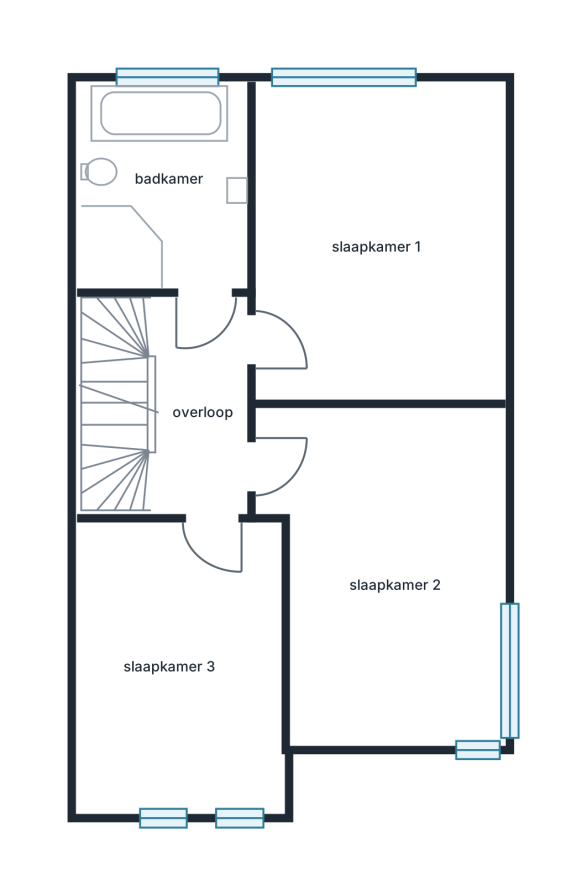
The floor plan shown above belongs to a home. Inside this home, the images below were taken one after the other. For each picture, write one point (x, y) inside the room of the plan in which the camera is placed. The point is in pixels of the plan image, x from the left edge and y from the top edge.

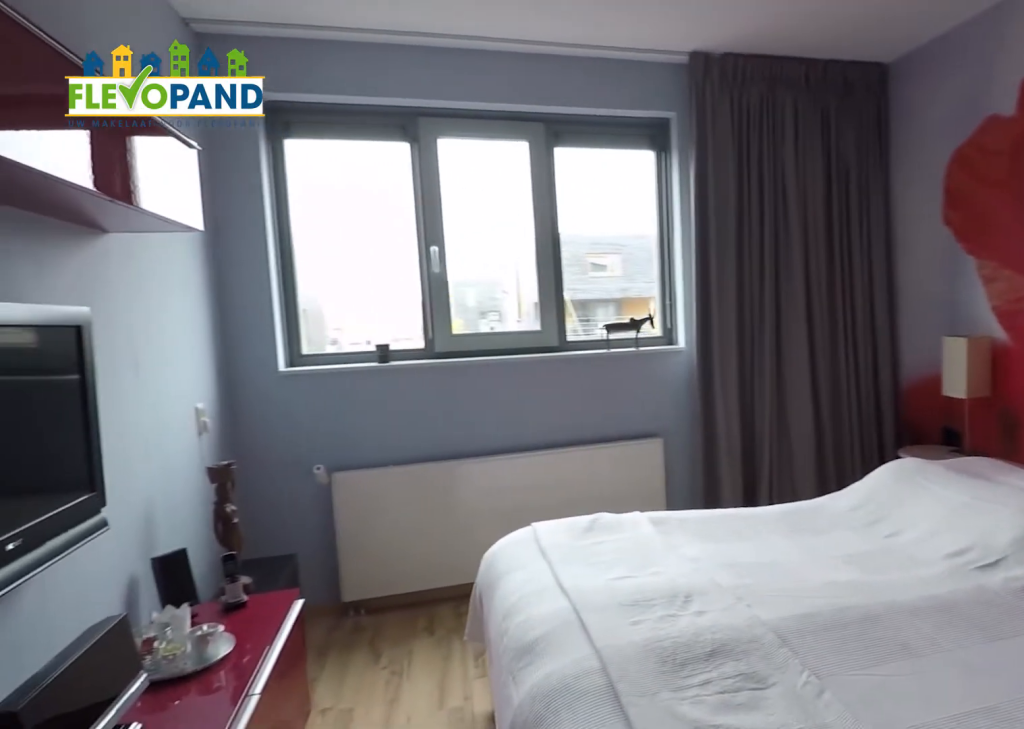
(384, 240)
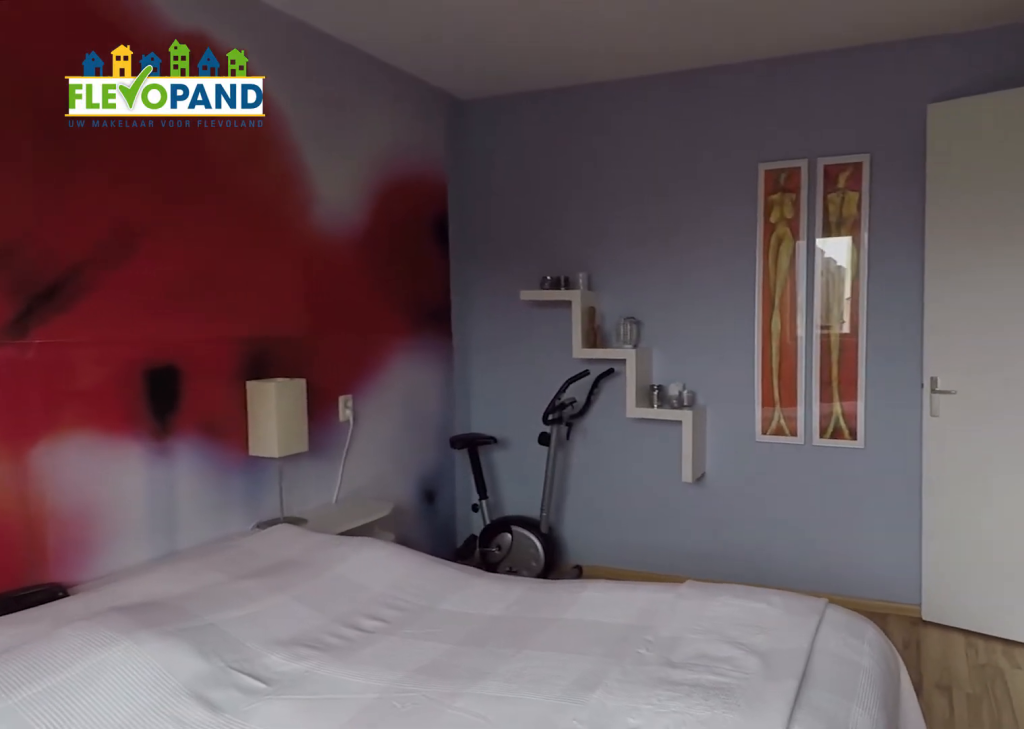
(384, 240)
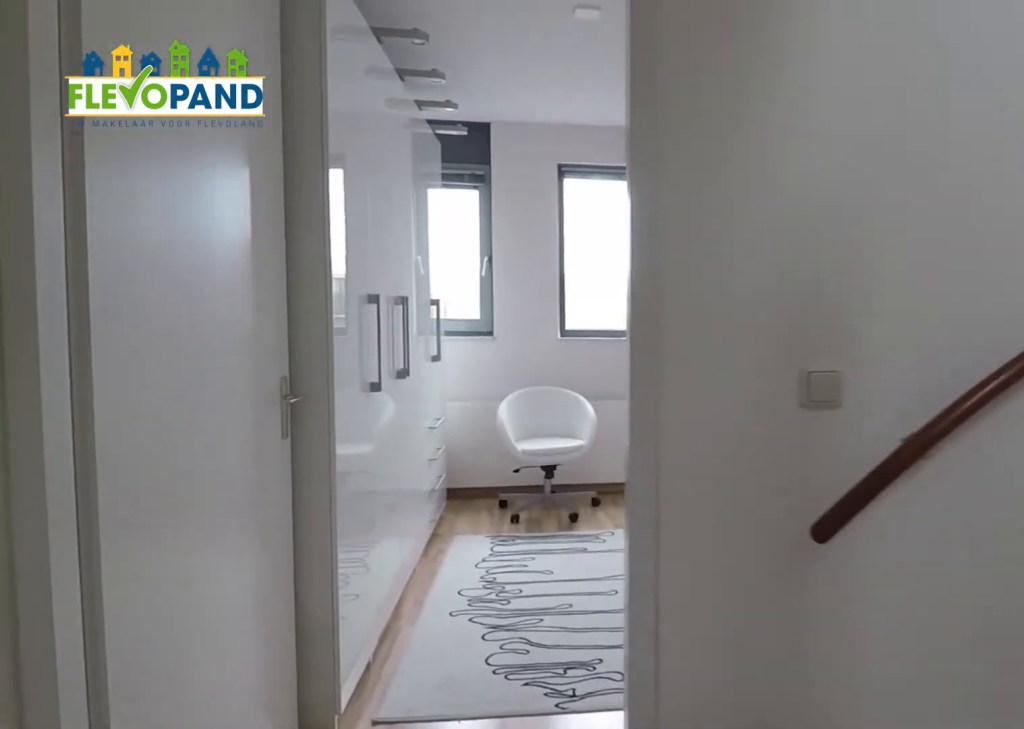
(204, 415)
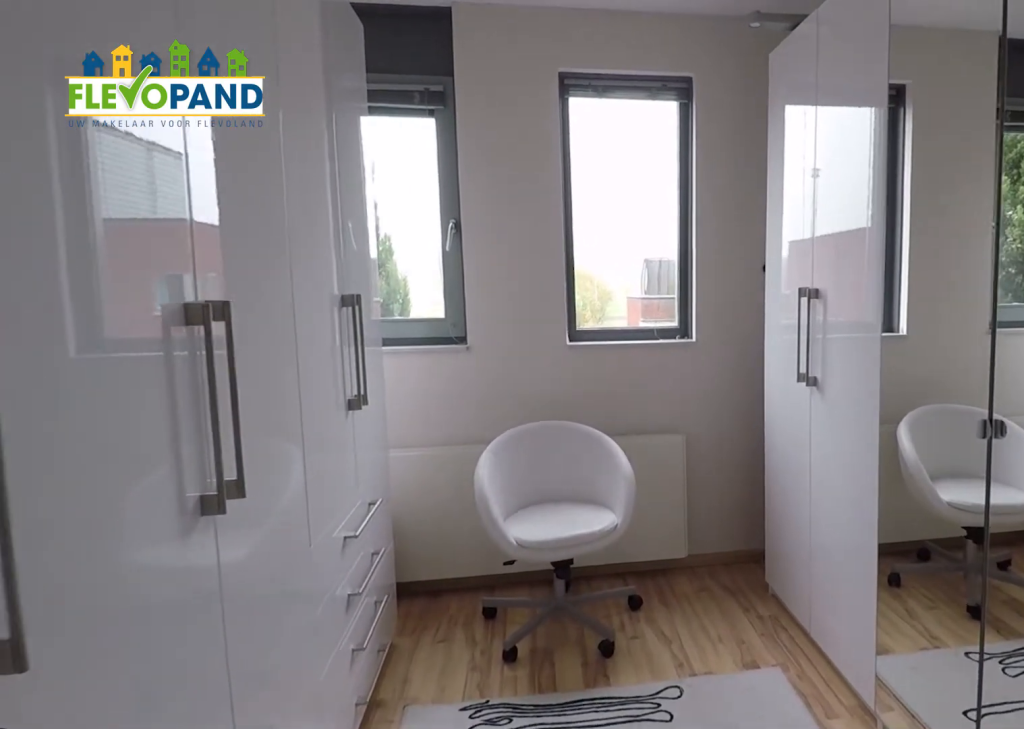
(180, 700)
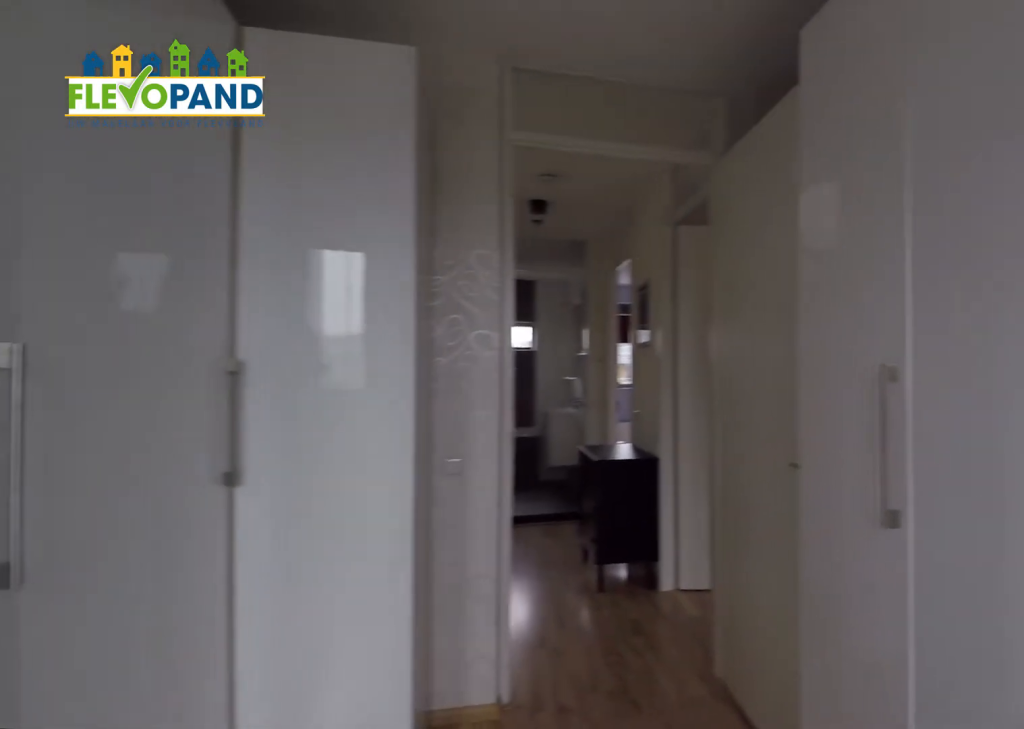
(180, 700)
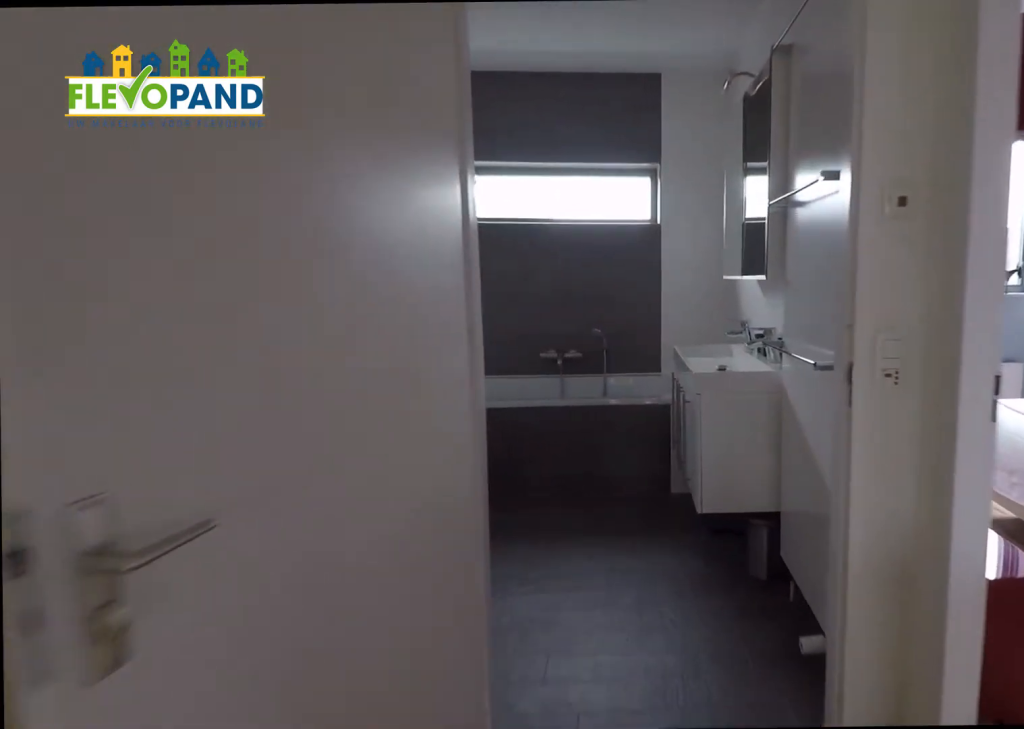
(194, 411)
